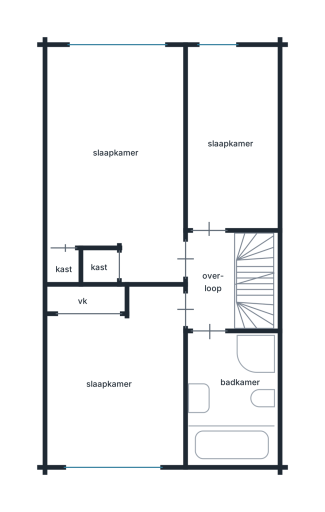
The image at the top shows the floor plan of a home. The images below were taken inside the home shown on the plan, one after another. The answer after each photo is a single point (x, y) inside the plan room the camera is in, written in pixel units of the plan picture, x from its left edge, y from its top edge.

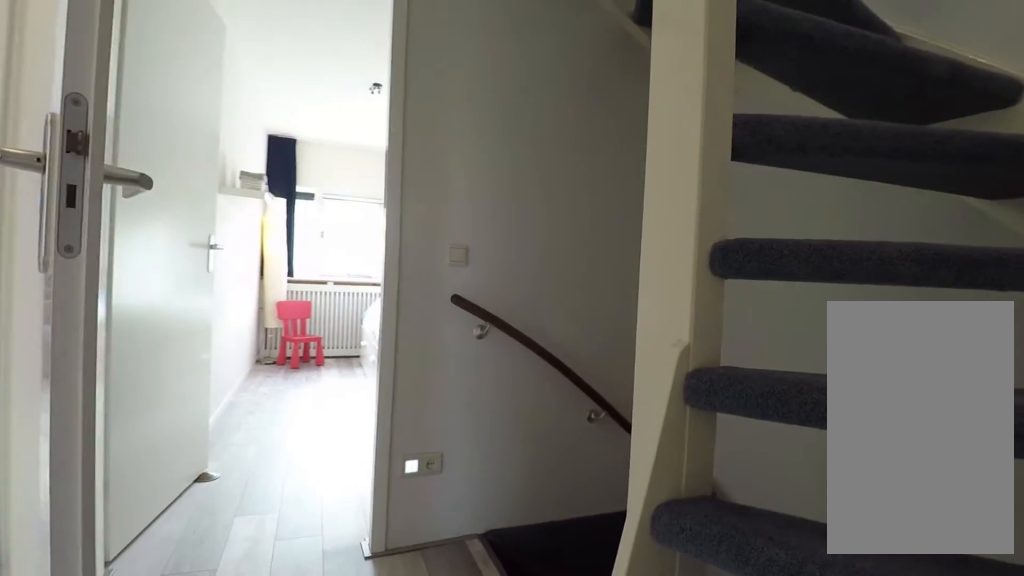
(211, 280)
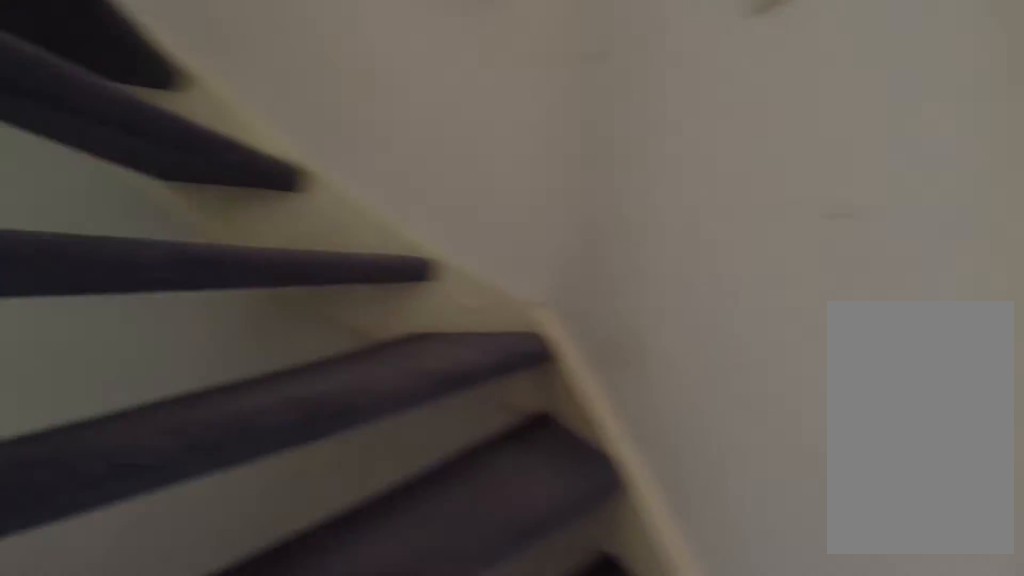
(211, 280)
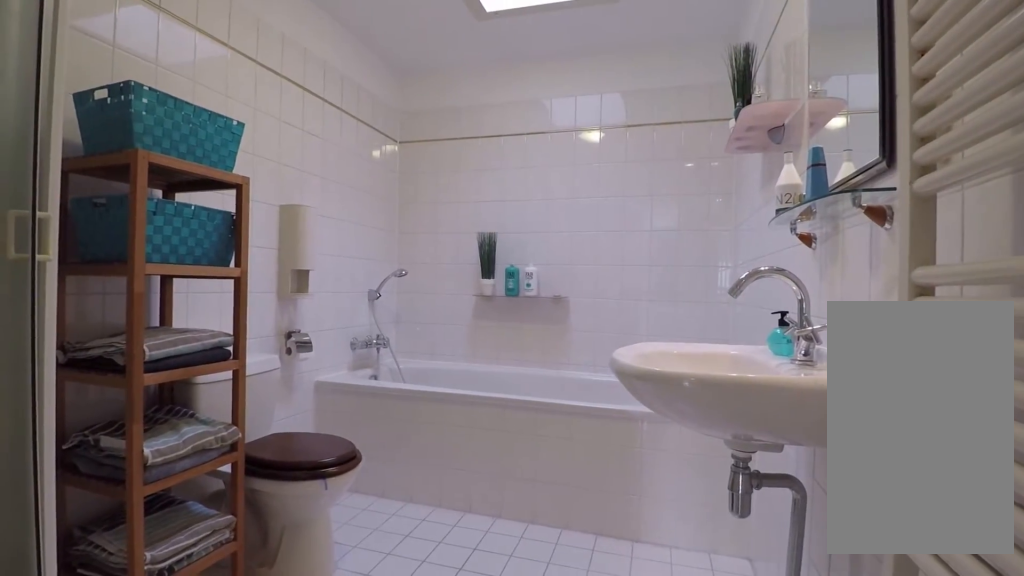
(232, 399)
